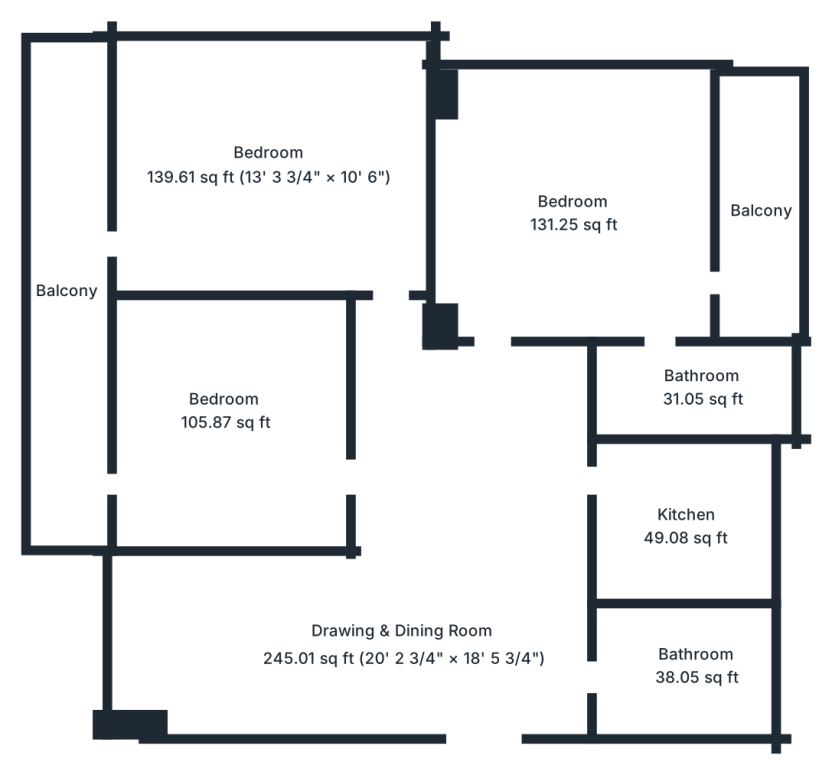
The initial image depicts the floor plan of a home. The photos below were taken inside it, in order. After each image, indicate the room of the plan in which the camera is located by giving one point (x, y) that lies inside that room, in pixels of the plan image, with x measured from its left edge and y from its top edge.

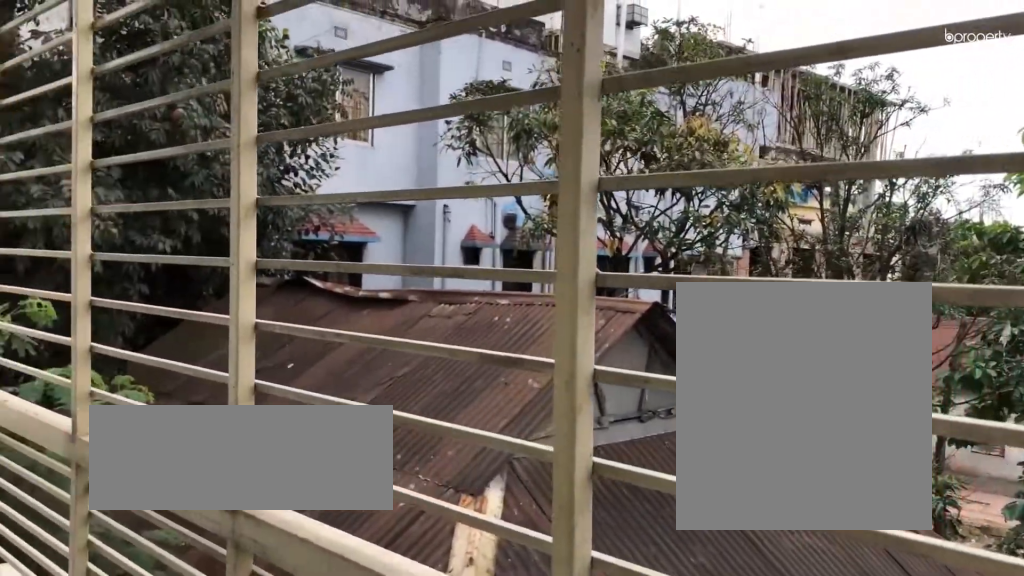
(763, 206)
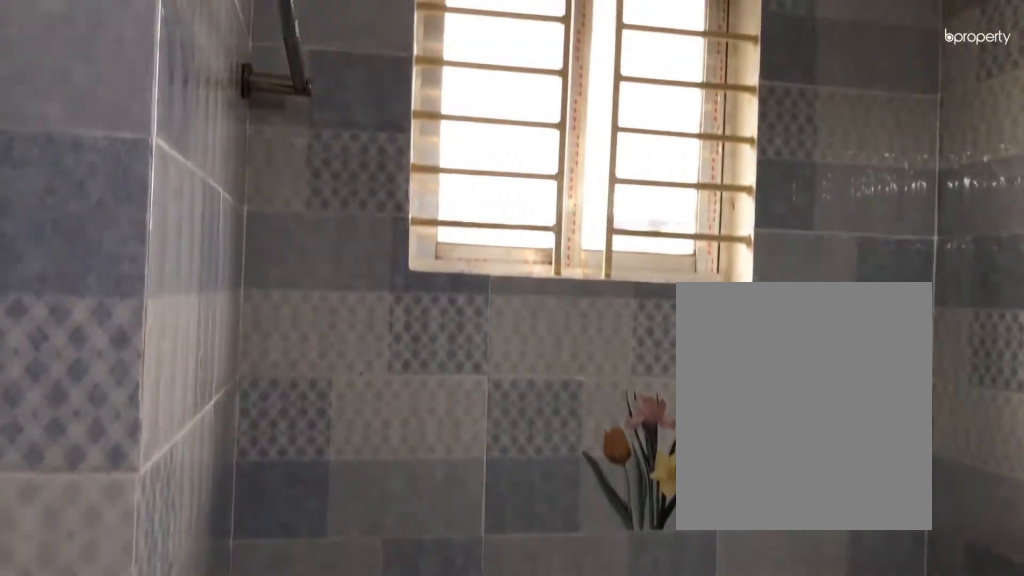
(696, 397)
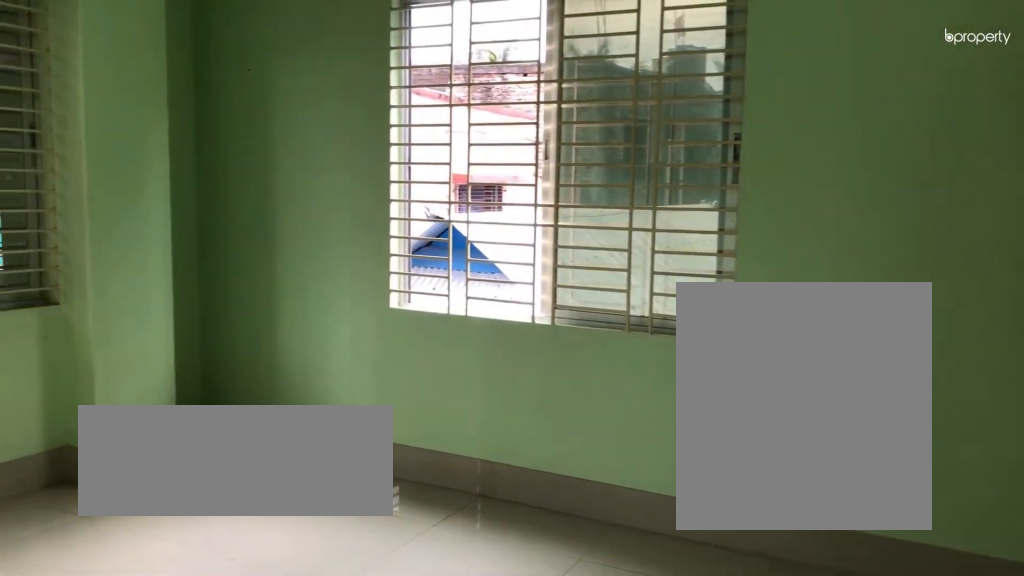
(268, 189)
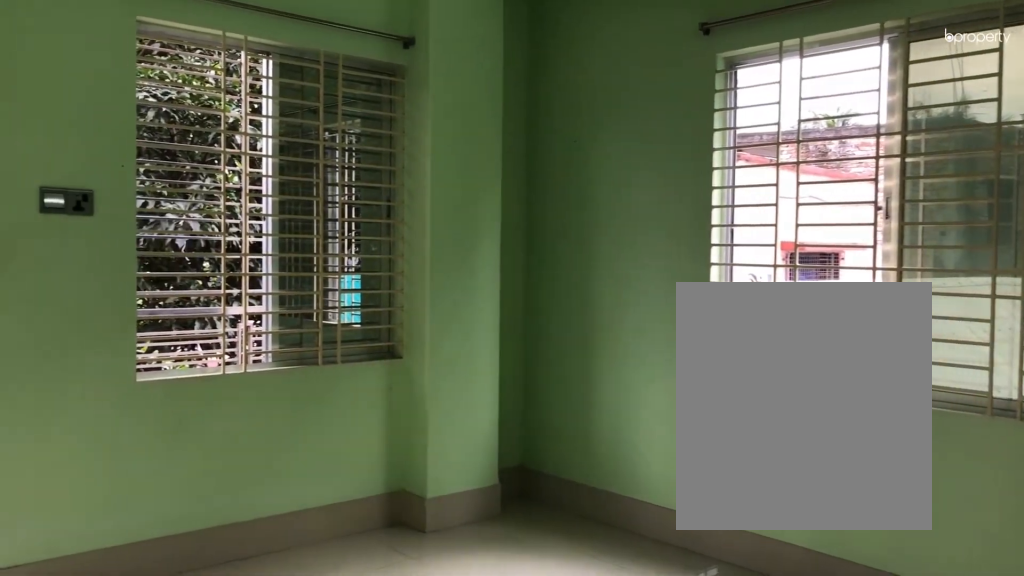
(268, 189)
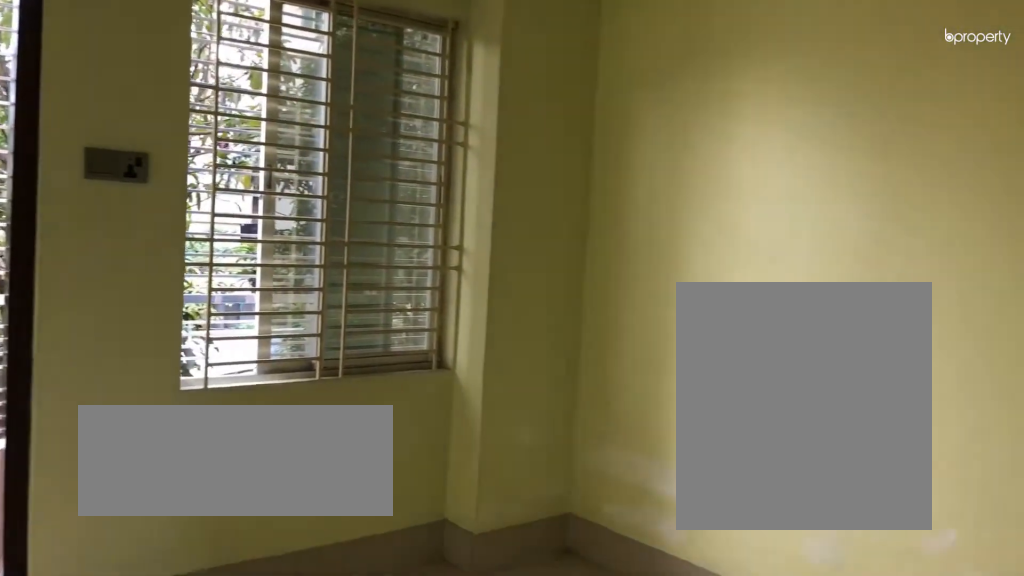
(226, 417)
